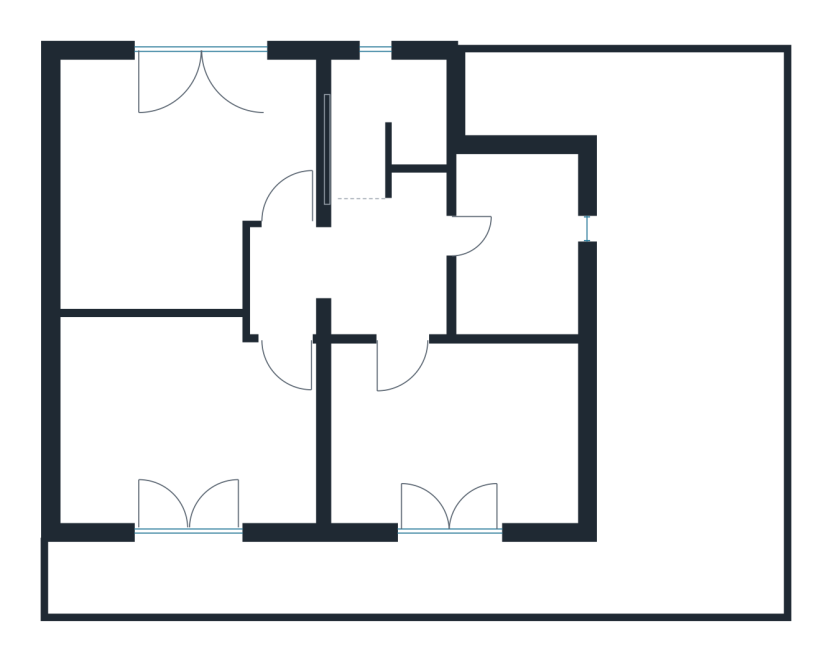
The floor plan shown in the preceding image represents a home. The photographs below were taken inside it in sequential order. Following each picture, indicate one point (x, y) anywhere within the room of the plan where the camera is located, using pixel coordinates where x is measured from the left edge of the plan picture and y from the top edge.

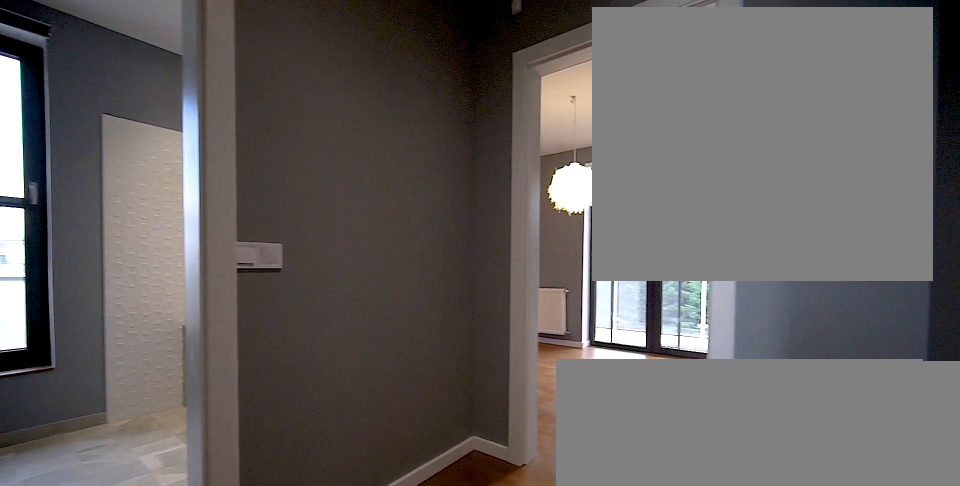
(374, 262)
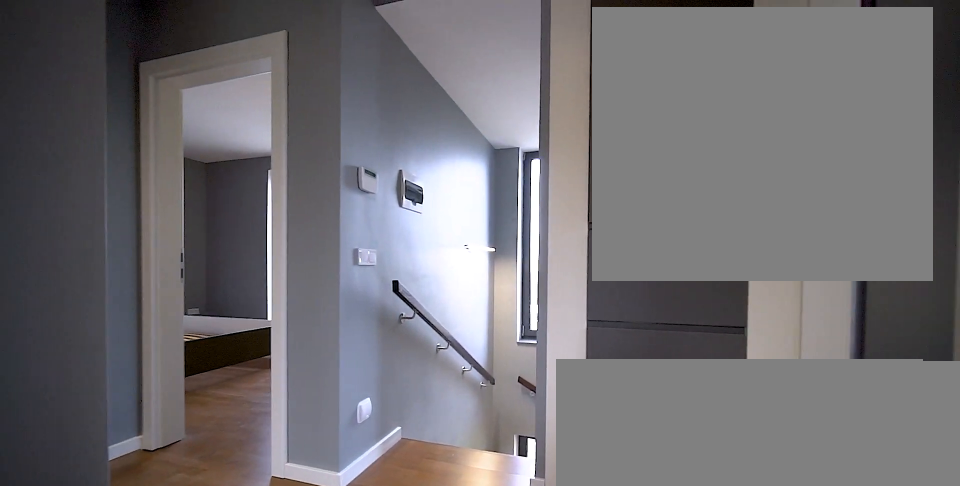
(374, 262)
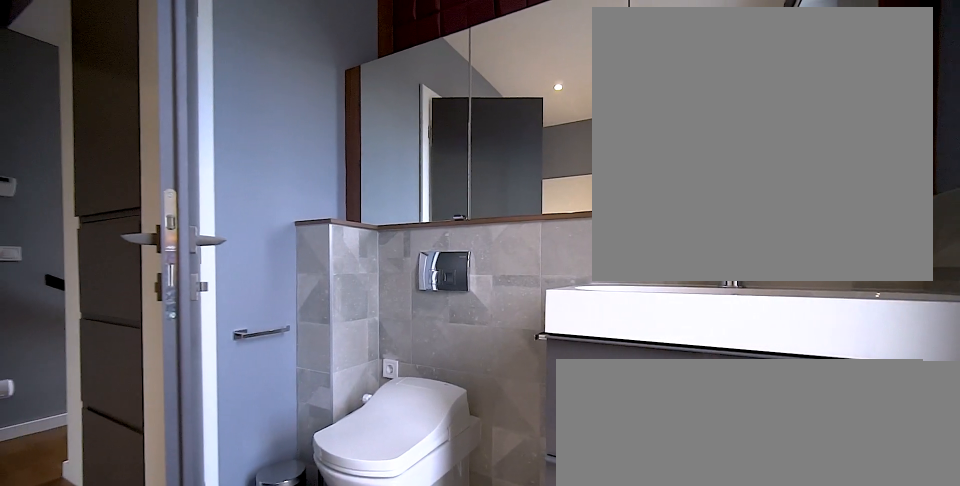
(523, 252)
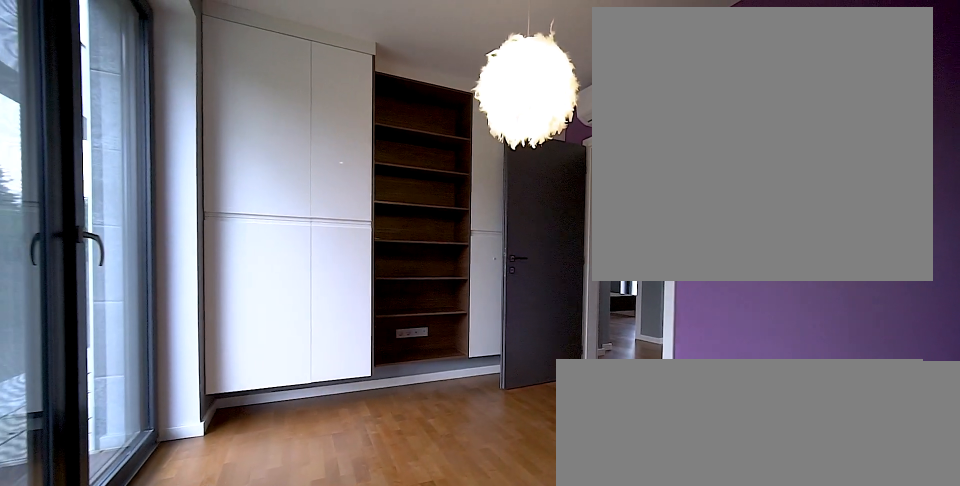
(451, 431)
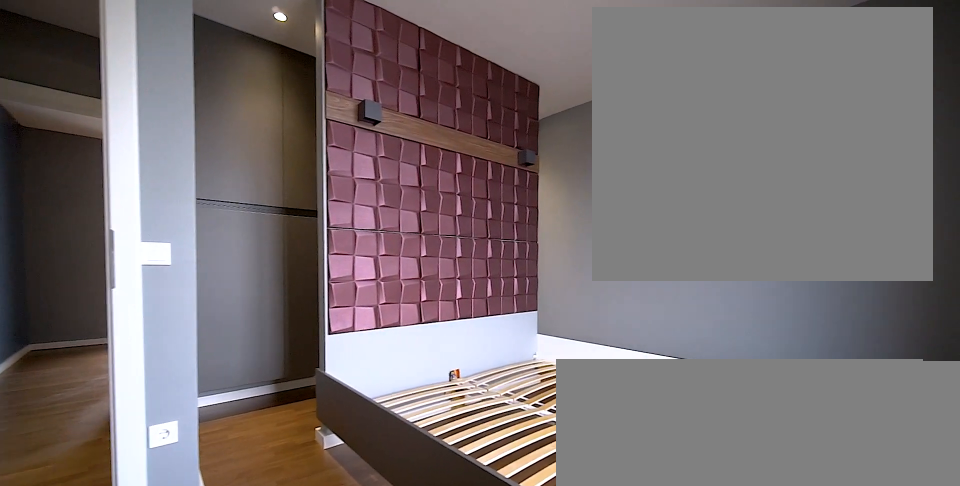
(185, 175)
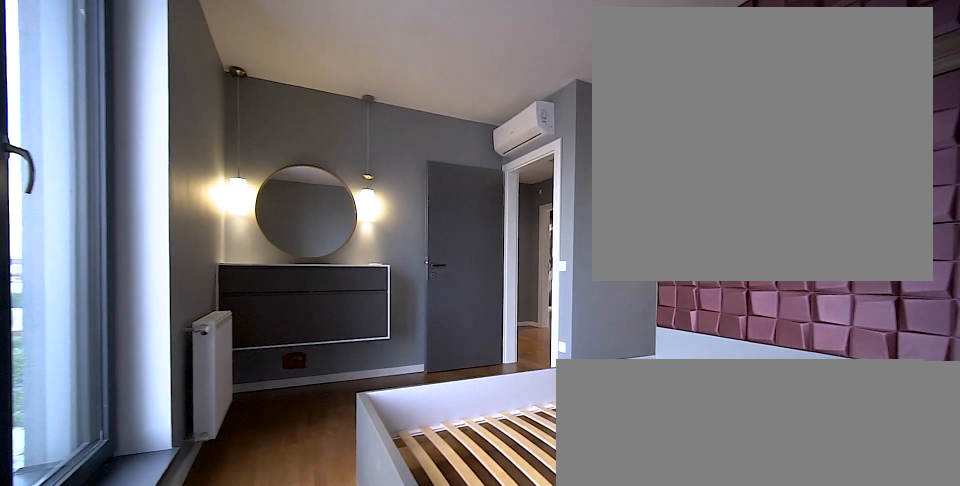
(186, 175)
